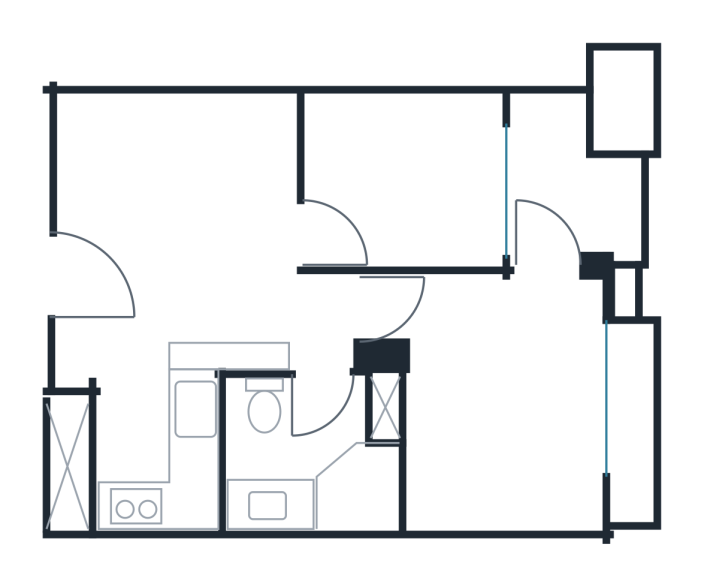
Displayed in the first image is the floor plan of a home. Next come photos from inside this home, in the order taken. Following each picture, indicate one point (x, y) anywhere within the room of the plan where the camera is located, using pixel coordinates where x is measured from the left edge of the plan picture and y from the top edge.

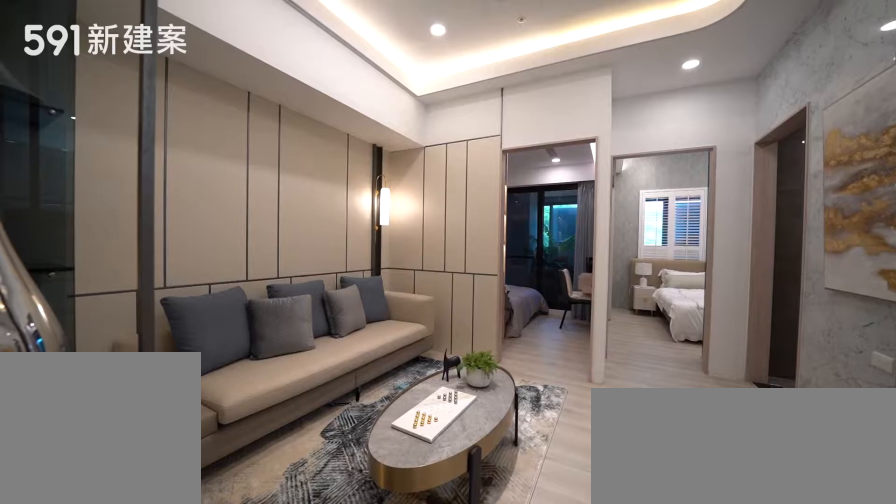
(179, 203)
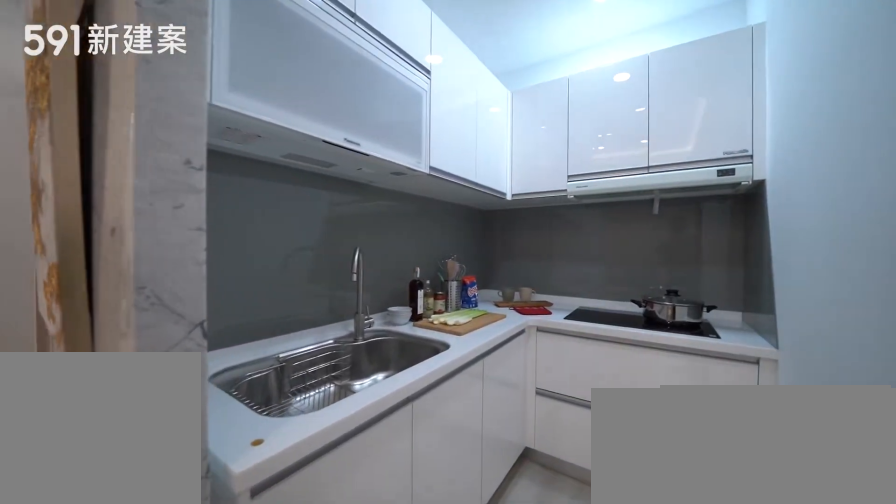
(148, 418)
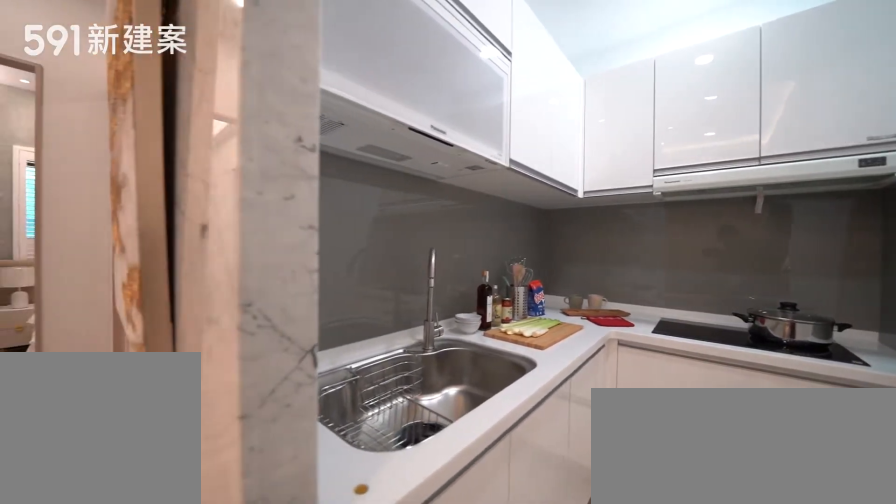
(148, 418)
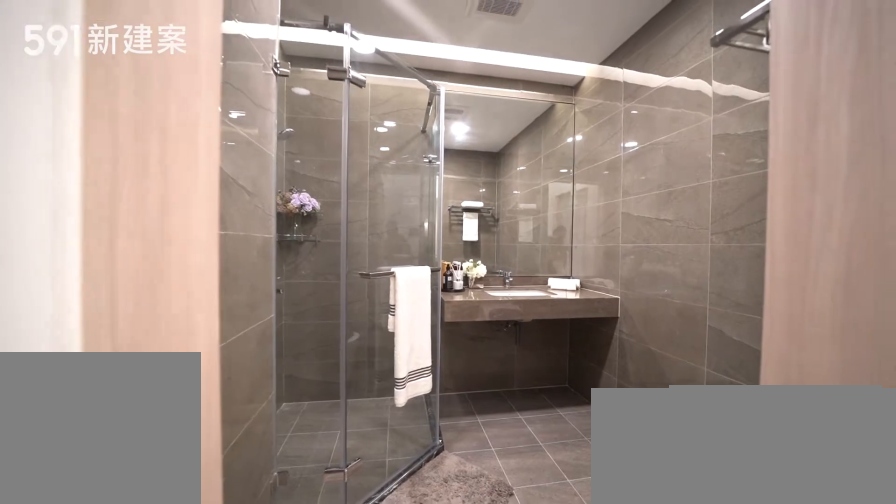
(312, 454)
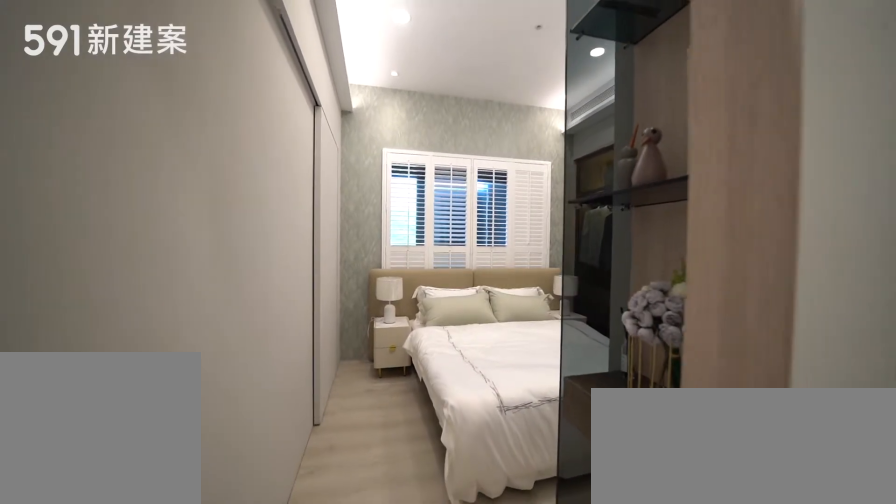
(503, 405)
